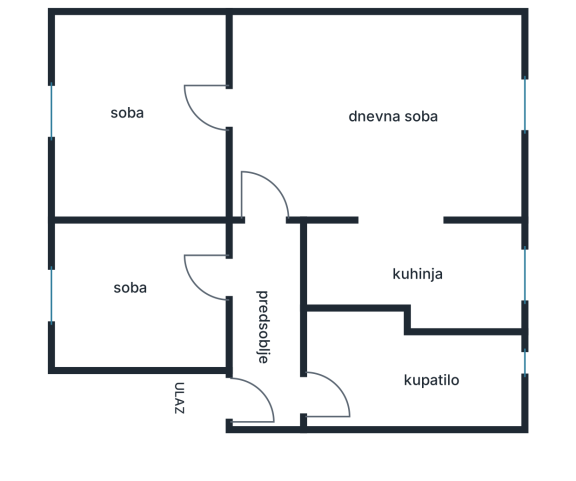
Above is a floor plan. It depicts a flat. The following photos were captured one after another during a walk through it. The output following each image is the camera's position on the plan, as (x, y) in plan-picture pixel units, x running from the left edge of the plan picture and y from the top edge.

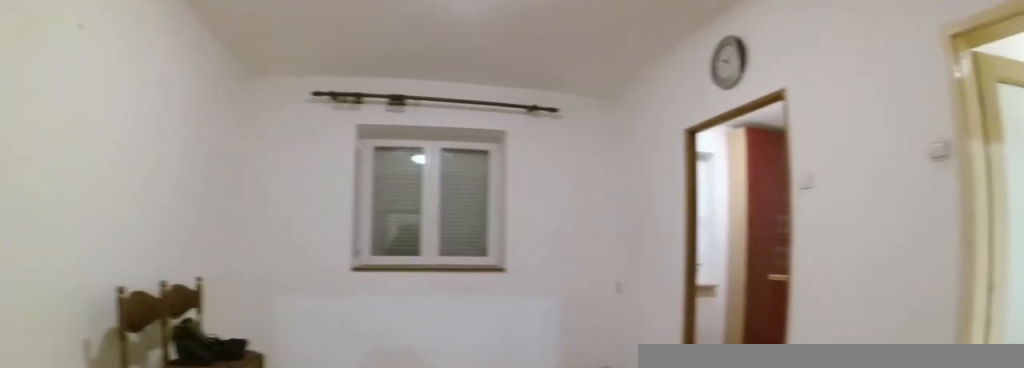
(241, 113)
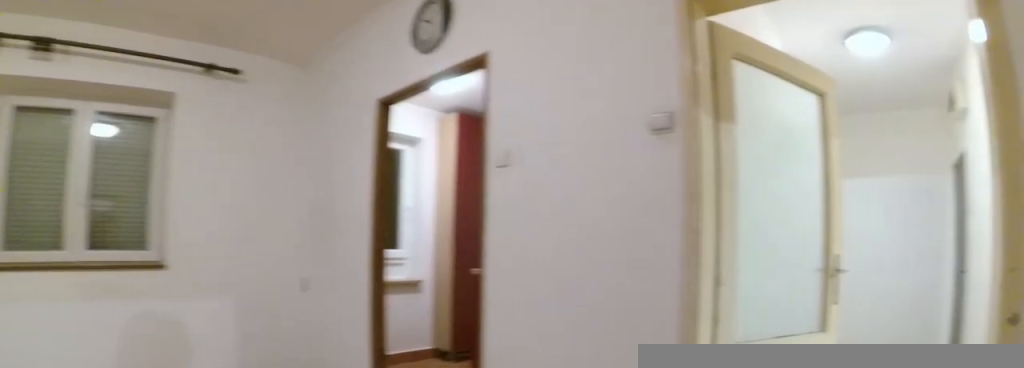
(250, 112)
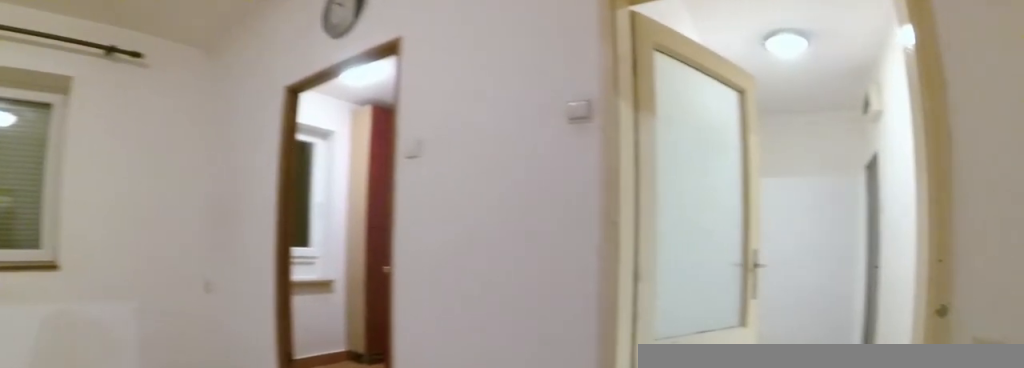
(254, 114)
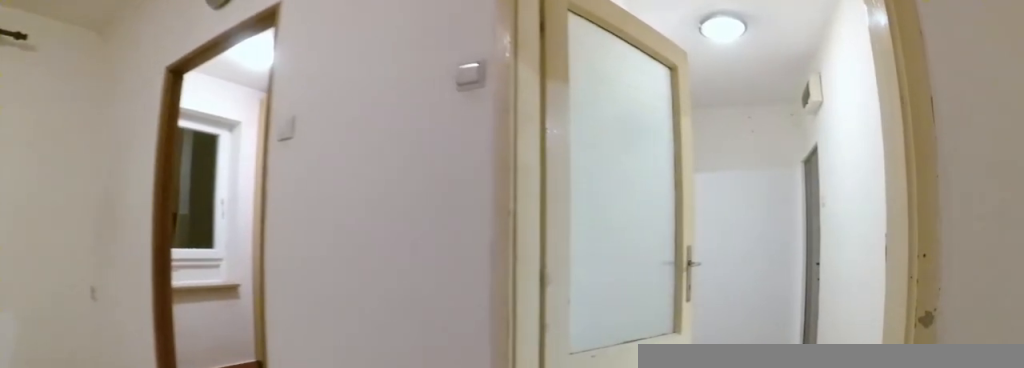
(258, 124)
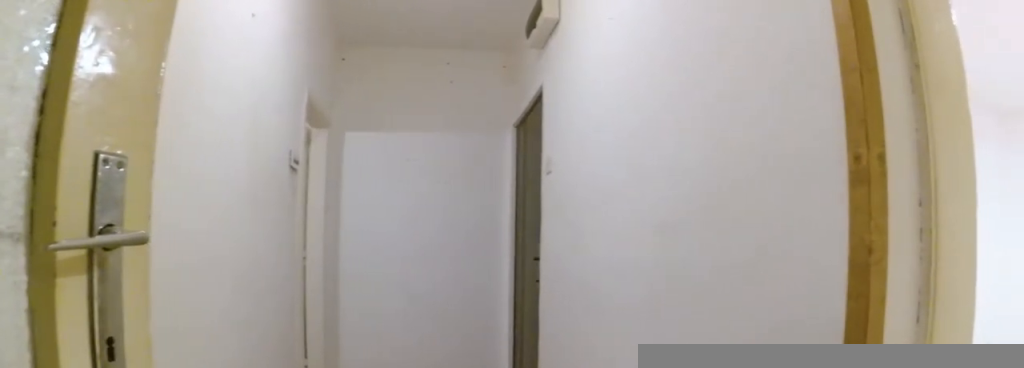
(270, 228)
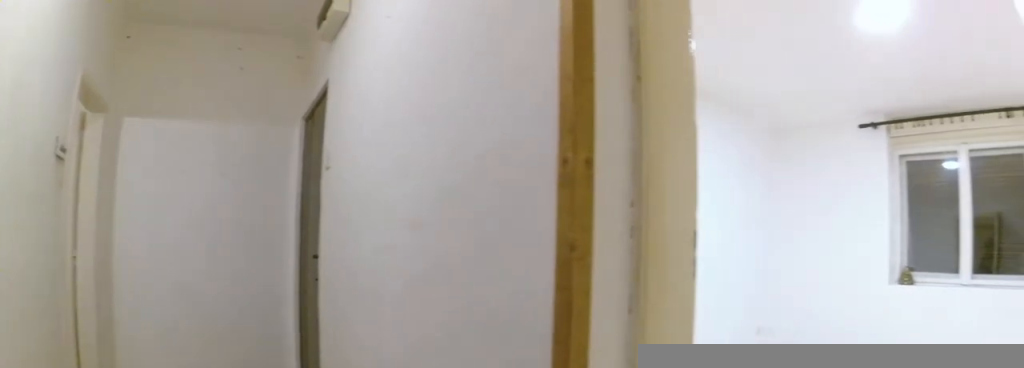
(277, 246)
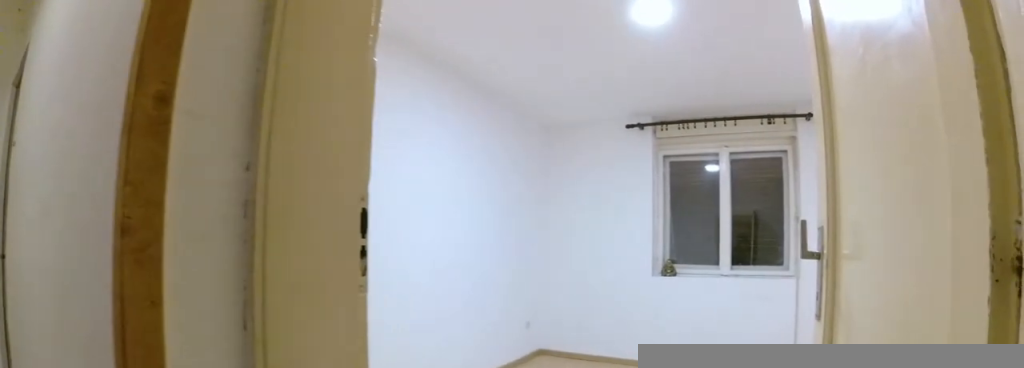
(272, 263)
